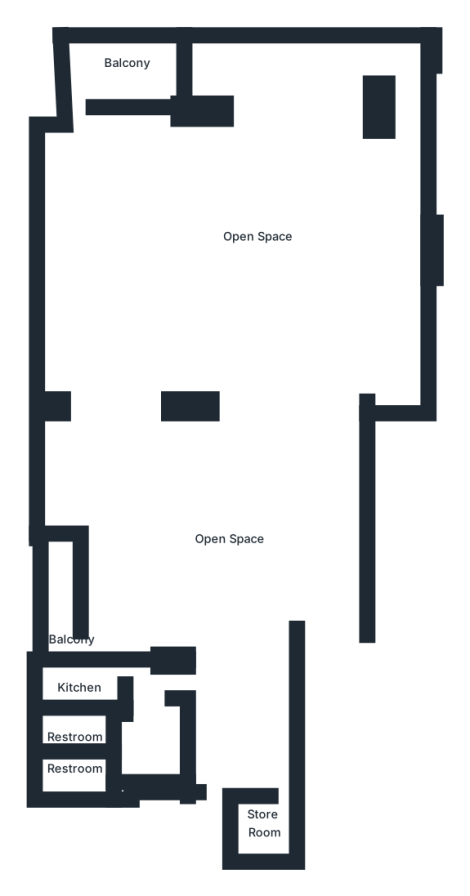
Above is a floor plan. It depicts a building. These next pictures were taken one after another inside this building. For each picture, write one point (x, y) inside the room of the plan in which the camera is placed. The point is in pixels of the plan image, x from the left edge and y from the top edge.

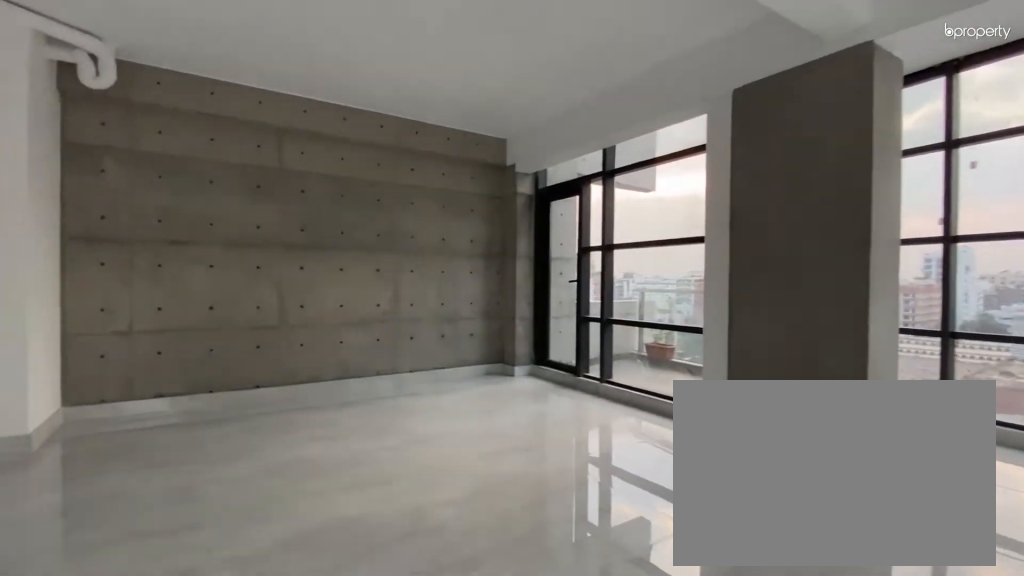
(270, 370)
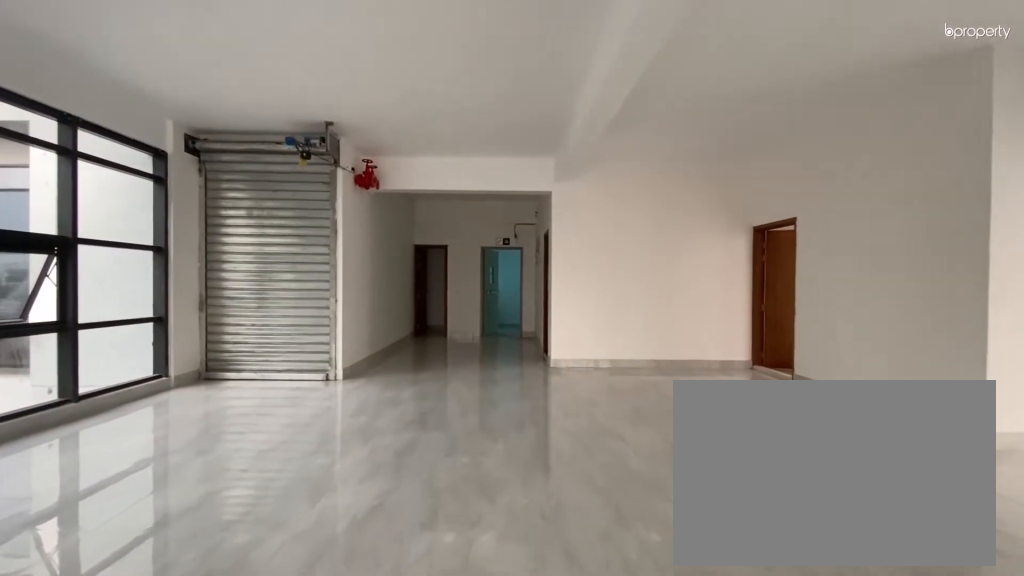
(209, 506)
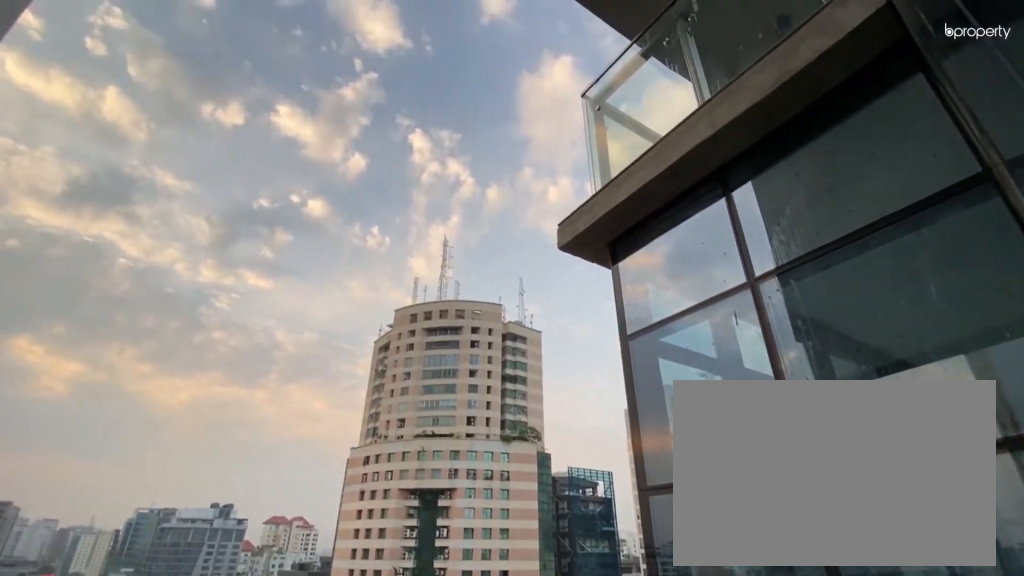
(111, 71)
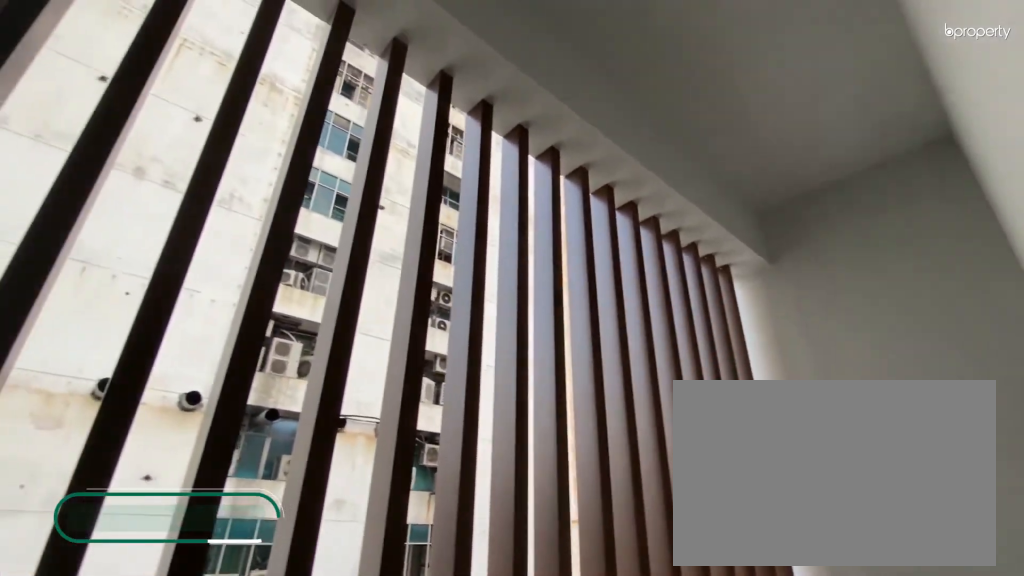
(60, 613)
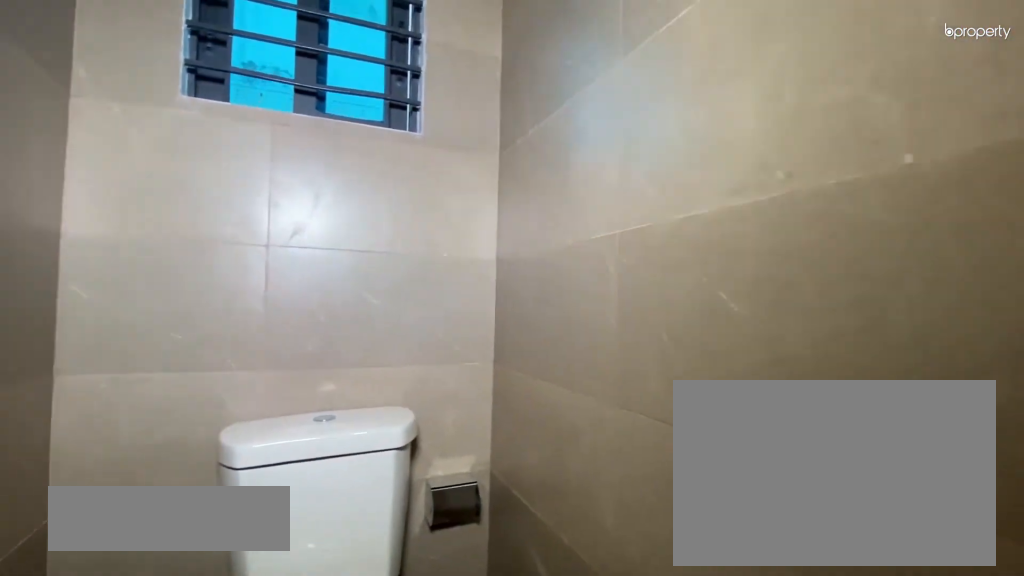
(74, 738)
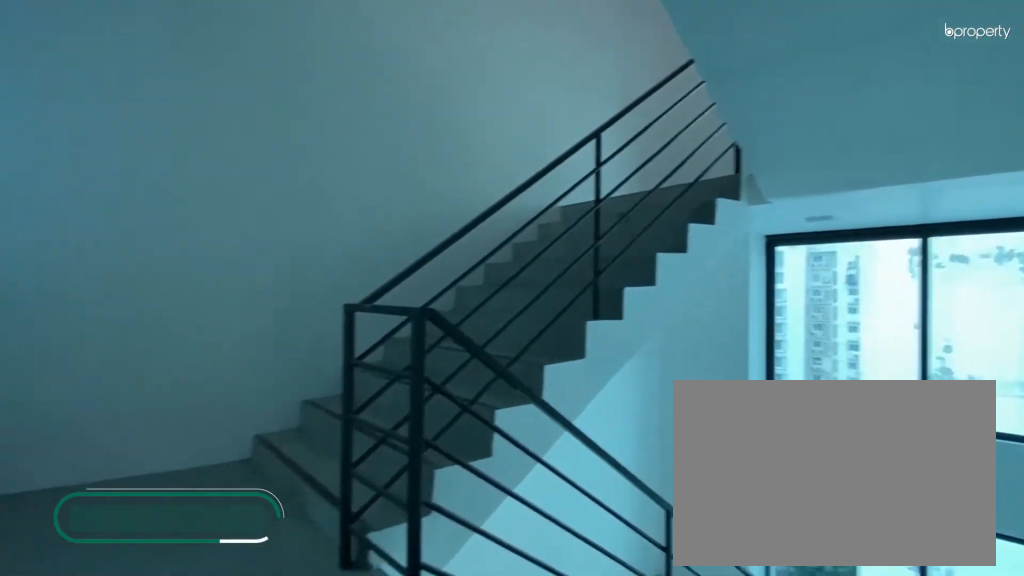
(209, 787)
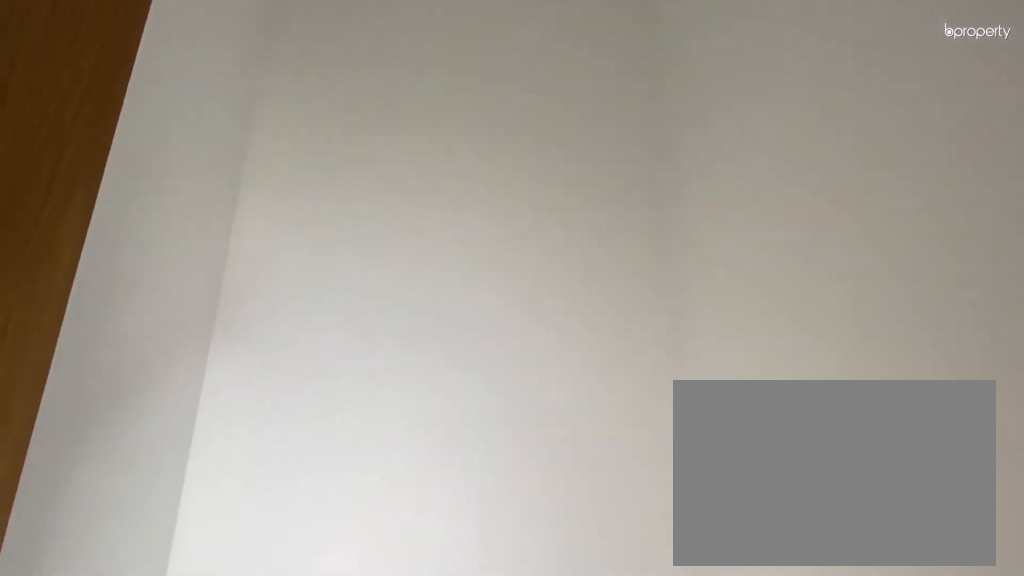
(268, 822)
